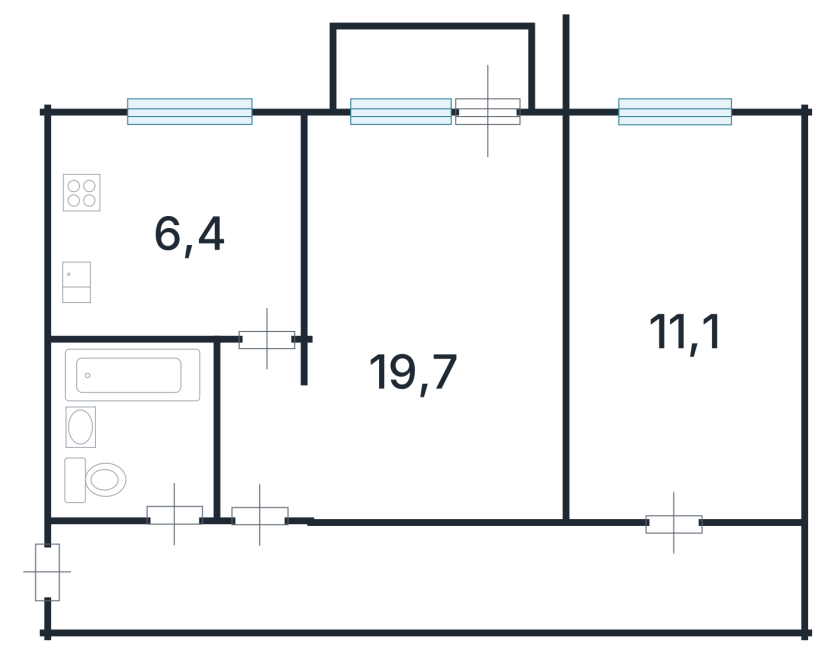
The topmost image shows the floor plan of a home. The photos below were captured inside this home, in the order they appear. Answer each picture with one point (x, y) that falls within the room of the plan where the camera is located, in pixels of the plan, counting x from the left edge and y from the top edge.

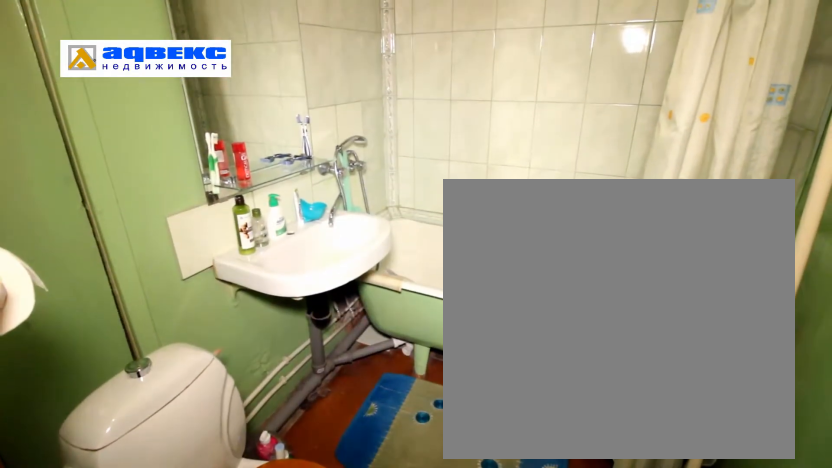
(143, 489)
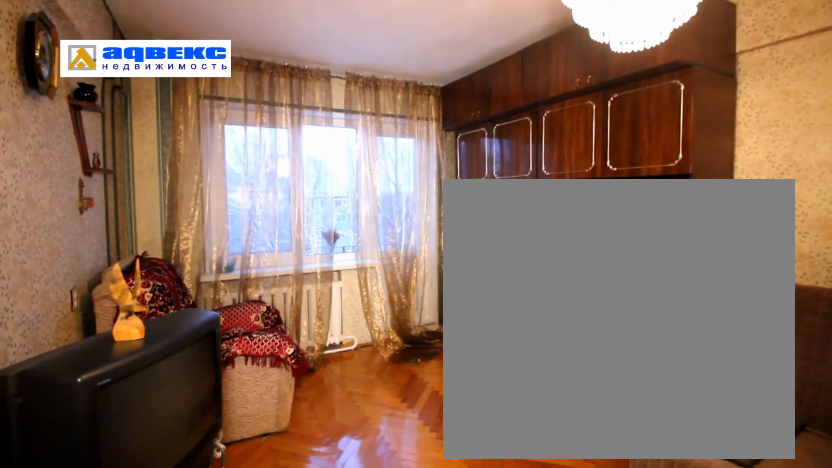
(518, 401)
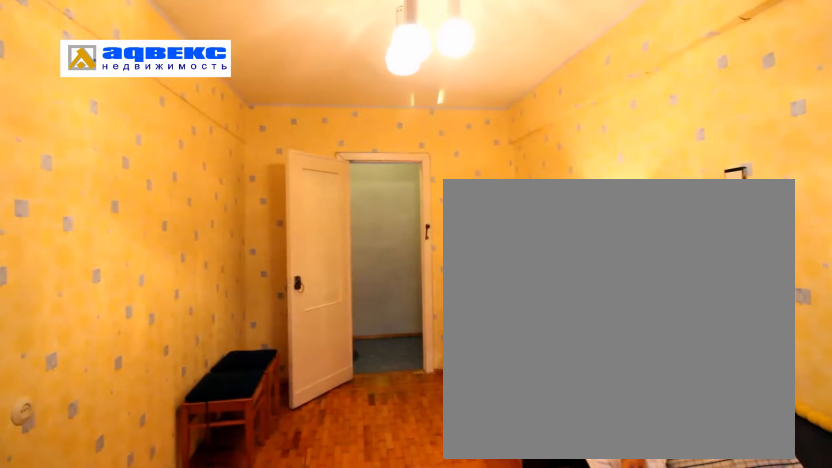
(752, 366)
